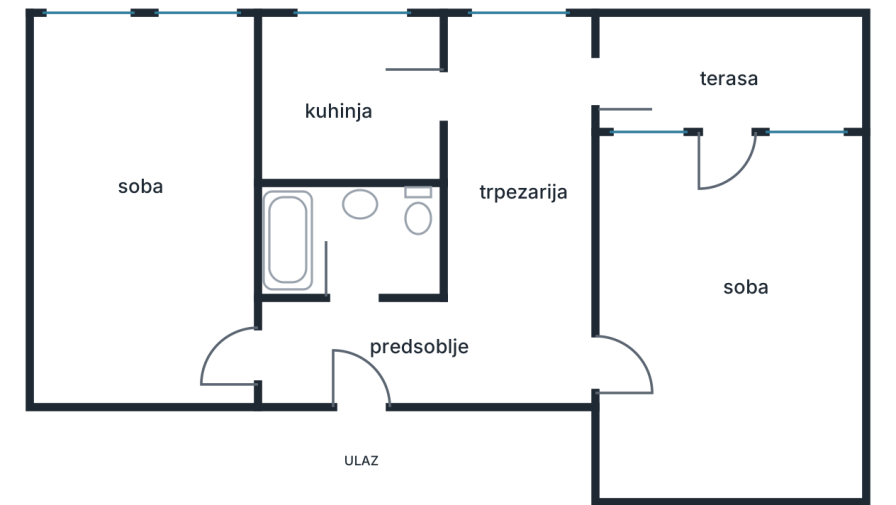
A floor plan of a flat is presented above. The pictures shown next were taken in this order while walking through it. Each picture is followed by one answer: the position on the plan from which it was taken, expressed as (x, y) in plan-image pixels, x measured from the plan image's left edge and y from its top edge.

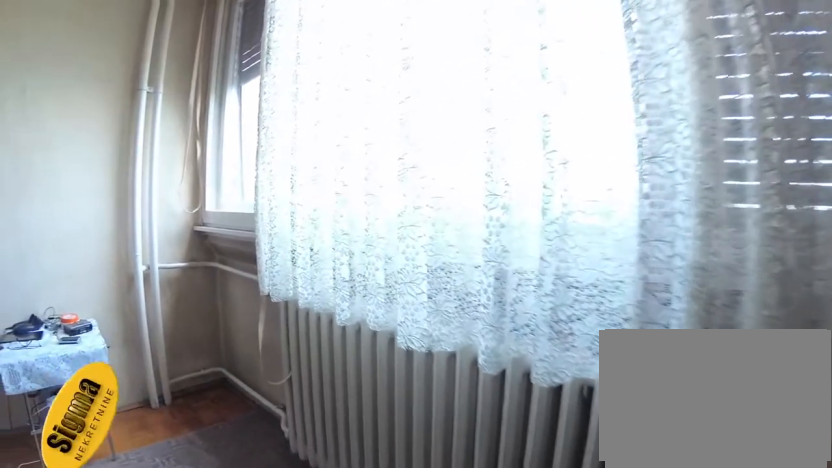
(219, 84)
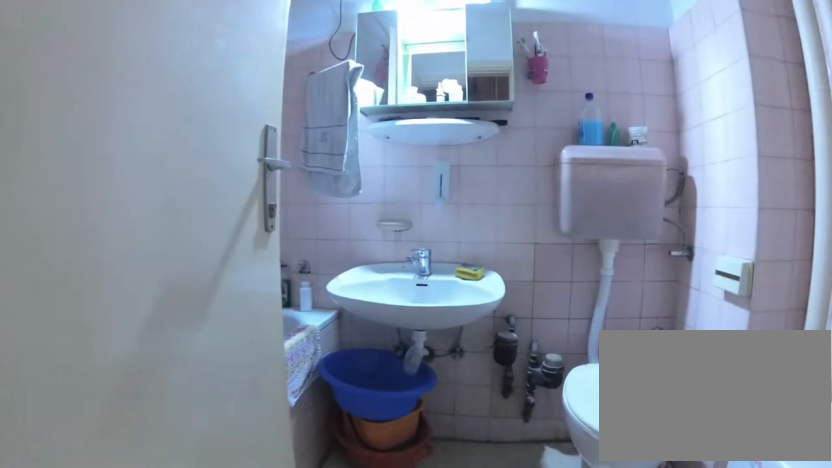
(345, 316)
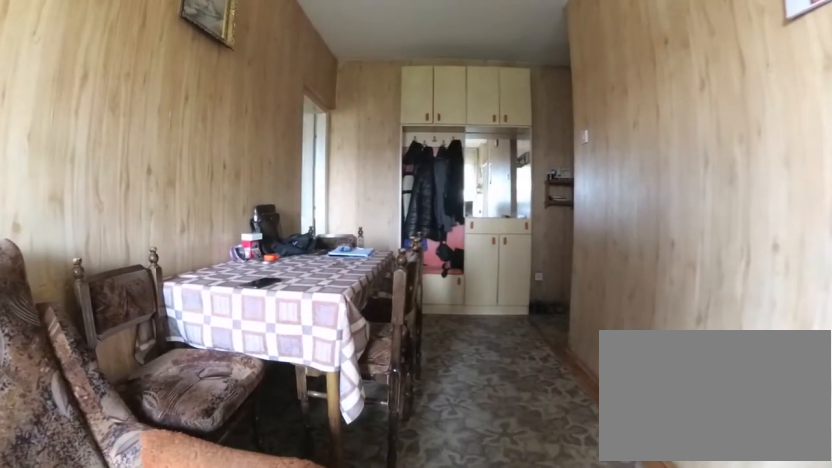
(527, 128)
